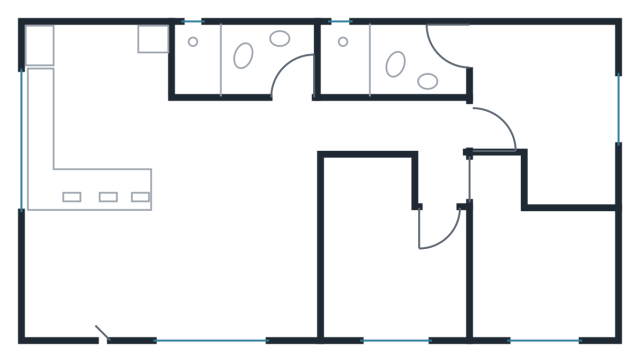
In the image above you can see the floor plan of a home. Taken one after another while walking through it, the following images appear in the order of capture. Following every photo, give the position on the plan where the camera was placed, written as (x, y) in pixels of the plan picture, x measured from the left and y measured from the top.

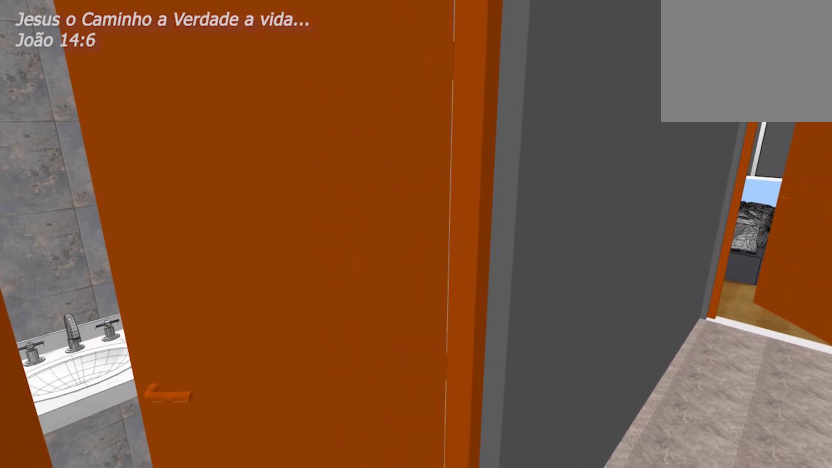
(288, 97)
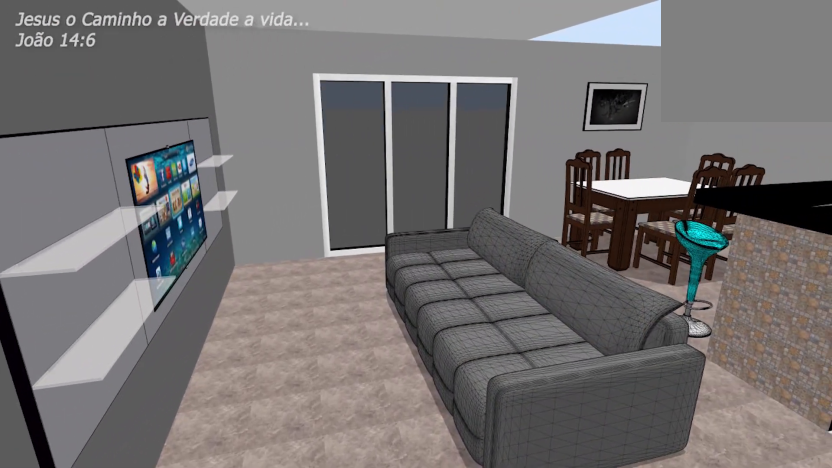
(218, 133)
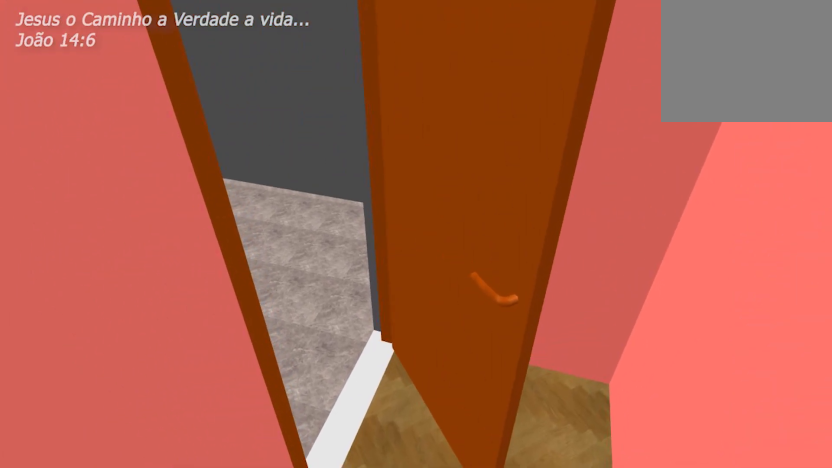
(454, 200)
